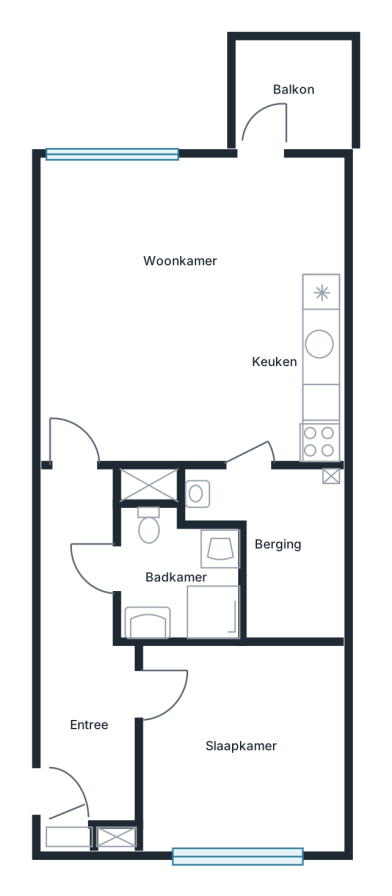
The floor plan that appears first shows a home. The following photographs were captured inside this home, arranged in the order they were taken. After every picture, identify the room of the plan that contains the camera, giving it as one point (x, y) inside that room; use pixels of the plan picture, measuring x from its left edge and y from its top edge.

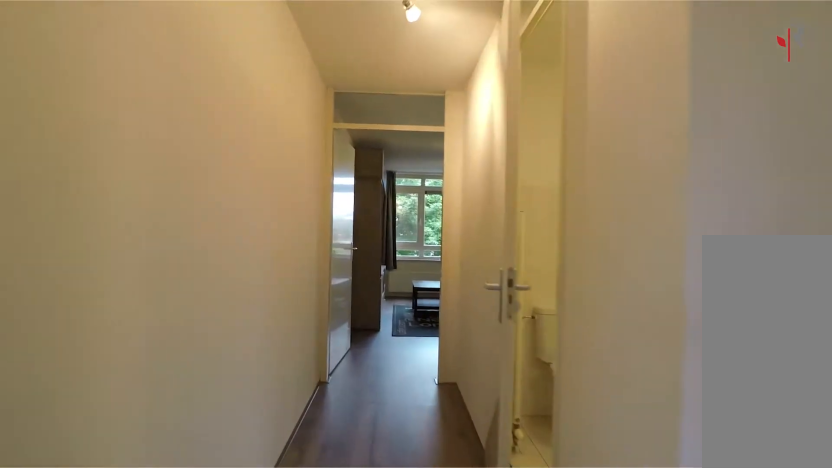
(88, 658)
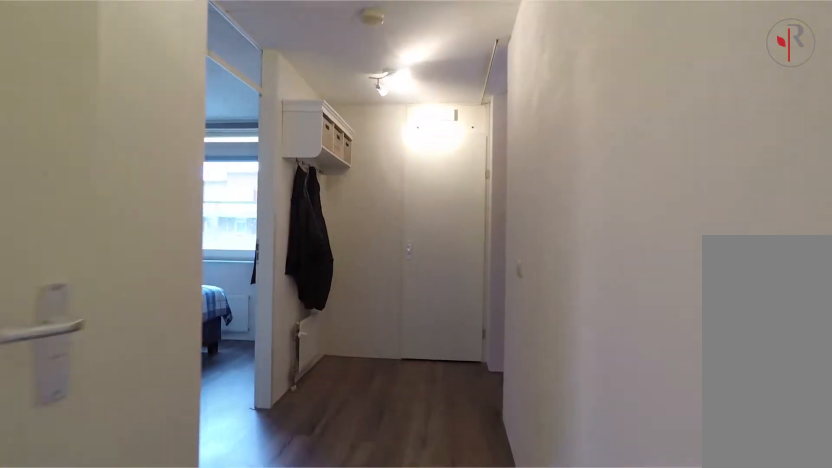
(88, 658)
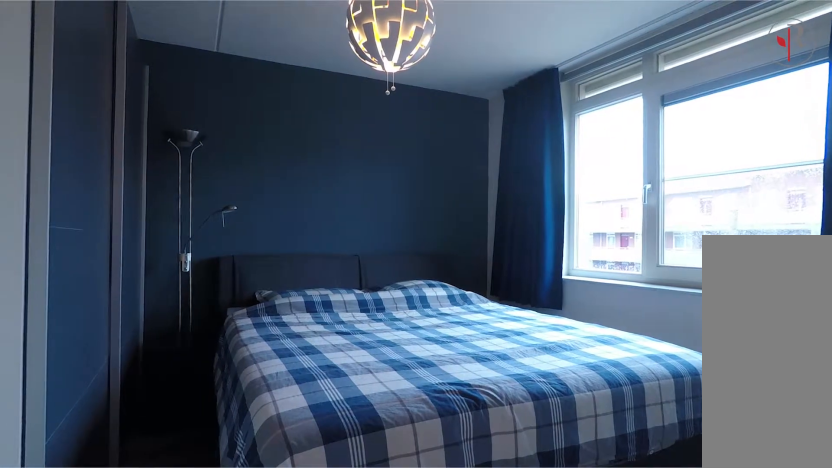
(242, 746)
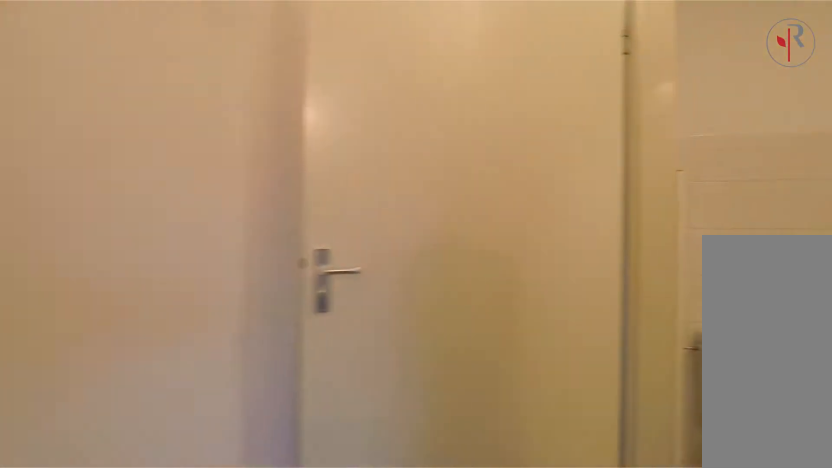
(88, 657)
